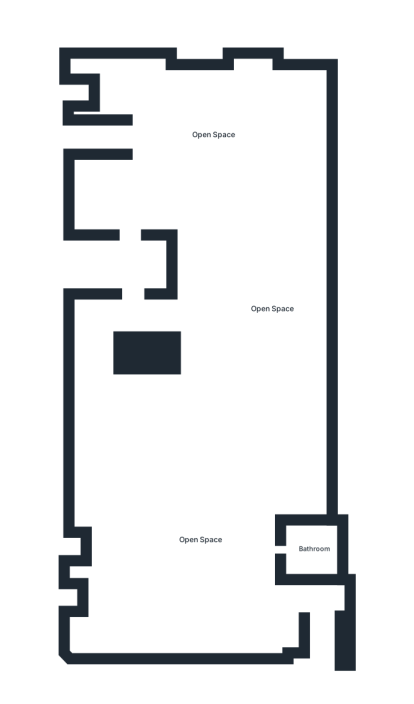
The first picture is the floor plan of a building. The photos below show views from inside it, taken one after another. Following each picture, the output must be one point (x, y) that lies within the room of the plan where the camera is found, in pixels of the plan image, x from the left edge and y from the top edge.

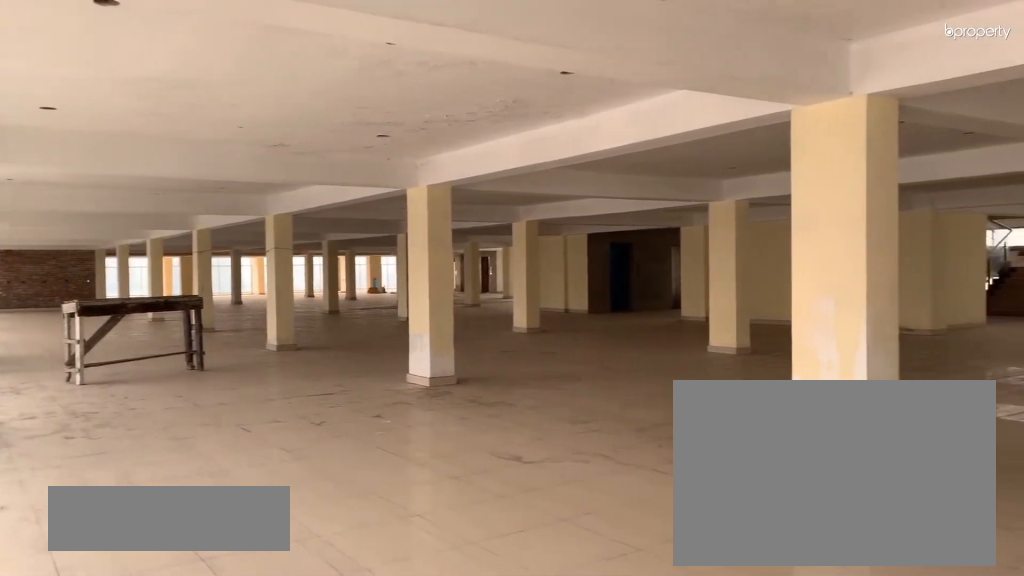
(214, 134)
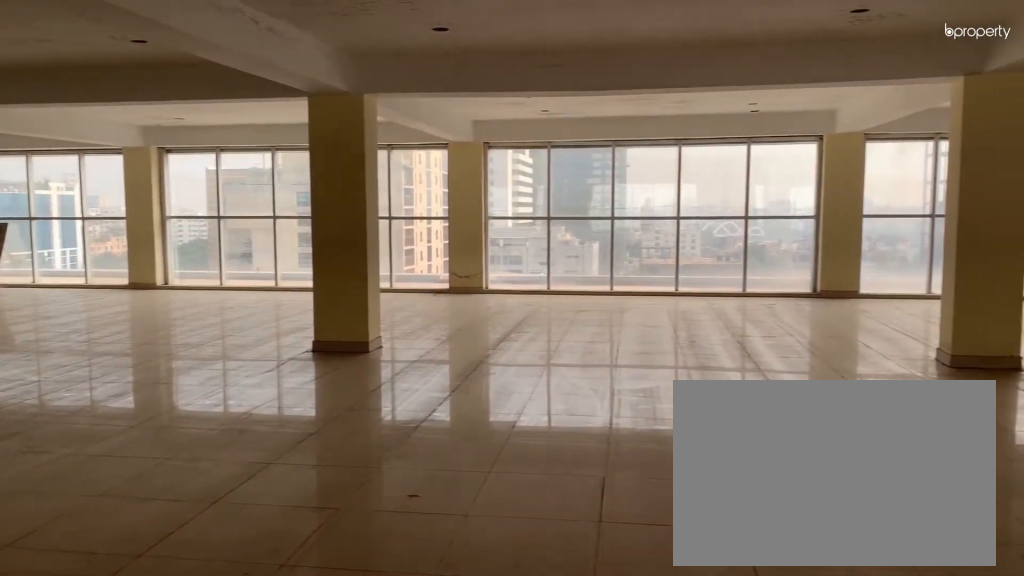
(271, 309)
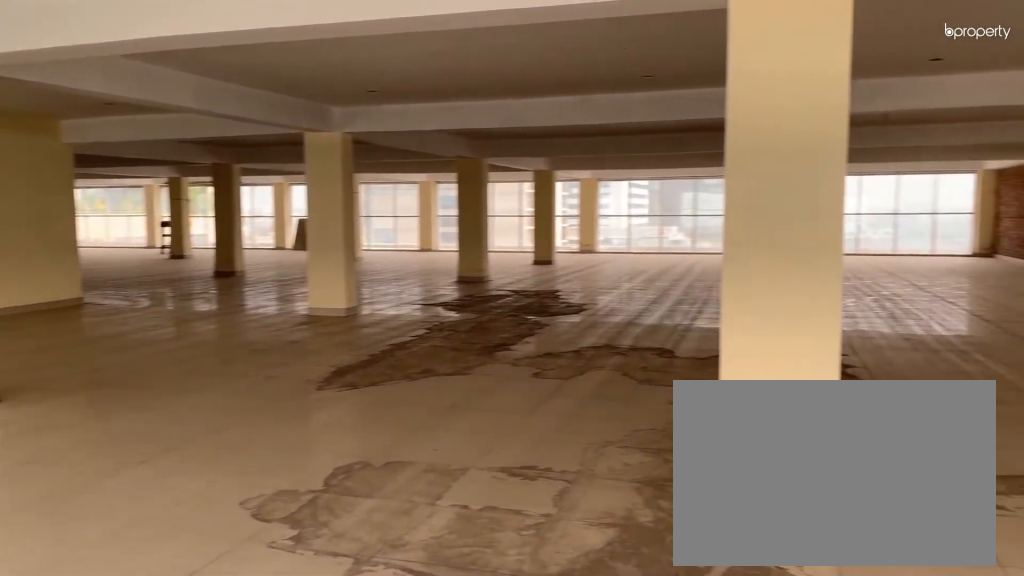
(199, 540)
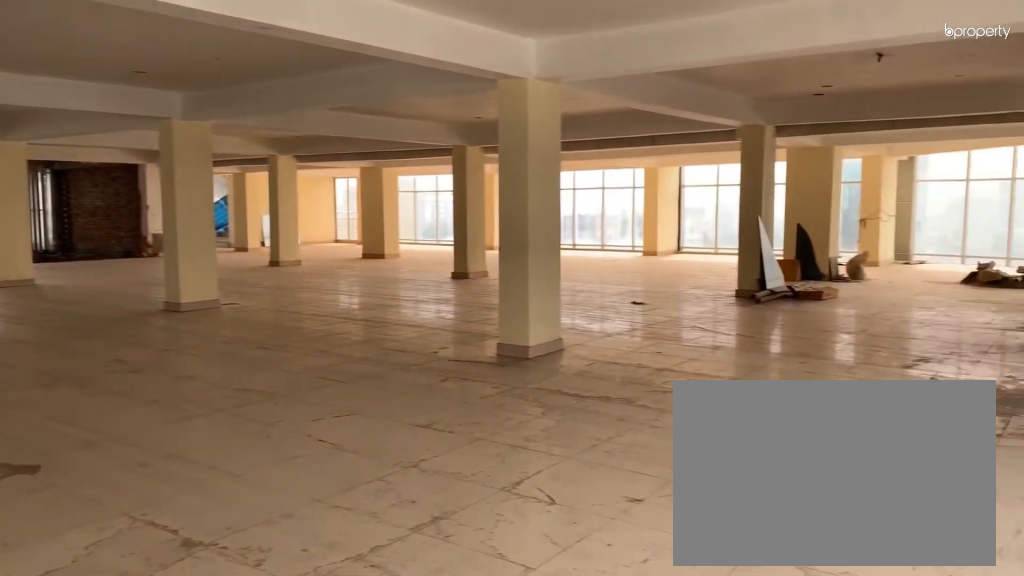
(199, 540)
